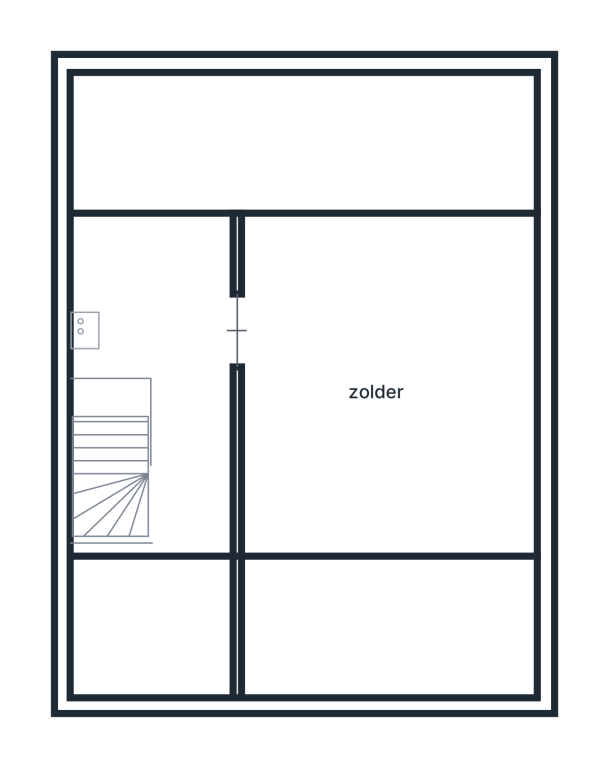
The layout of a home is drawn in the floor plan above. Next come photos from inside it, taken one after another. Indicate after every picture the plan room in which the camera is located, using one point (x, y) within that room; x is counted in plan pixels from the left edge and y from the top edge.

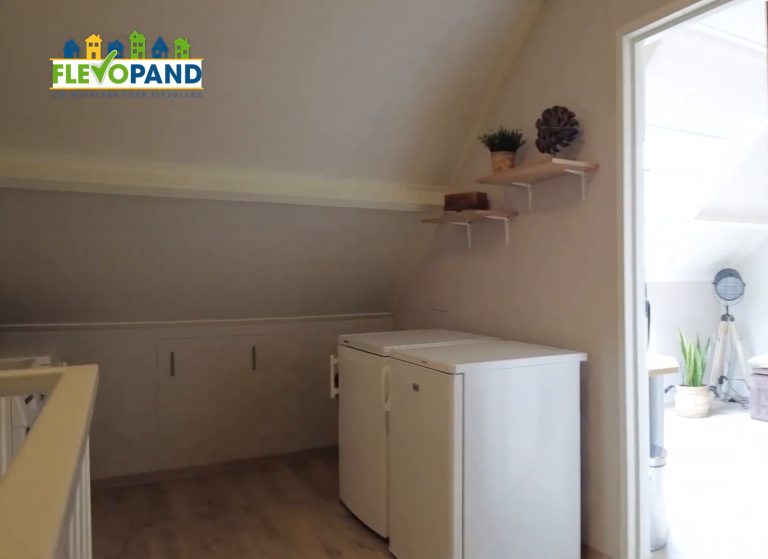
(183, 467)
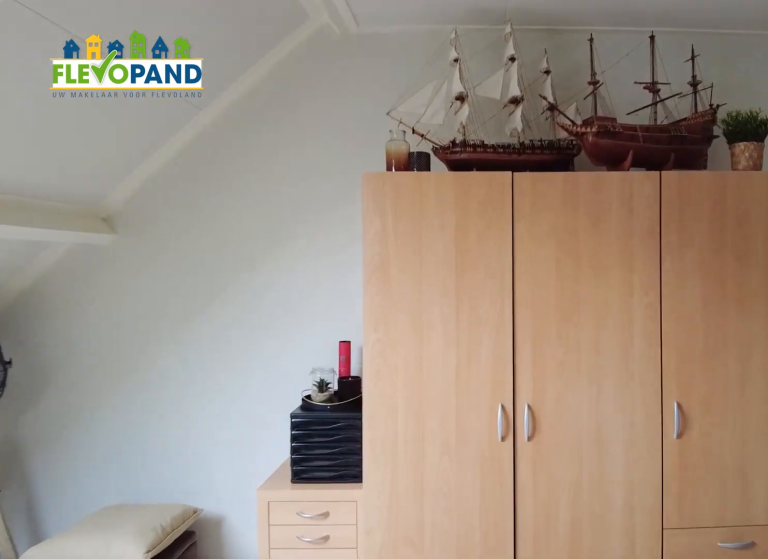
(388, 498)
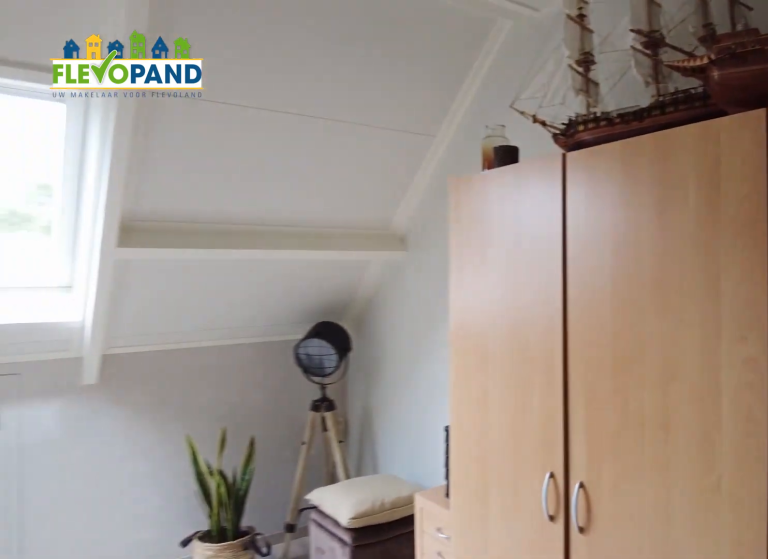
(388, 498)
